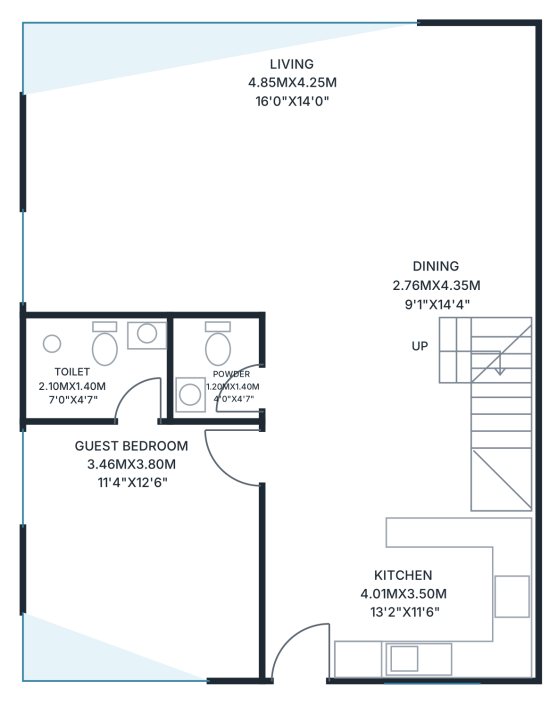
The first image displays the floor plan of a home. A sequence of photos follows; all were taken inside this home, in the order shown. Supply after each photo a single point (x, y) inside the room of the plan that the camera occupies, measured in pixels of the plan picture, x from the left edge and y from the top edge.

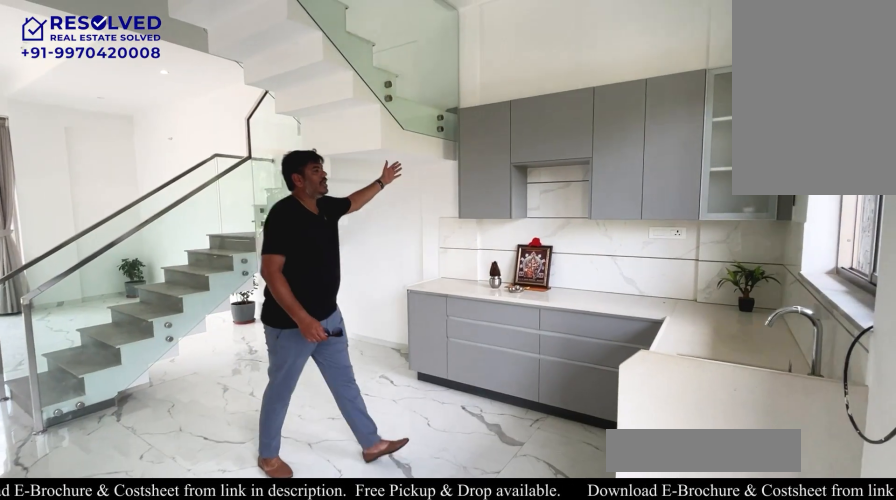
(399, 595)
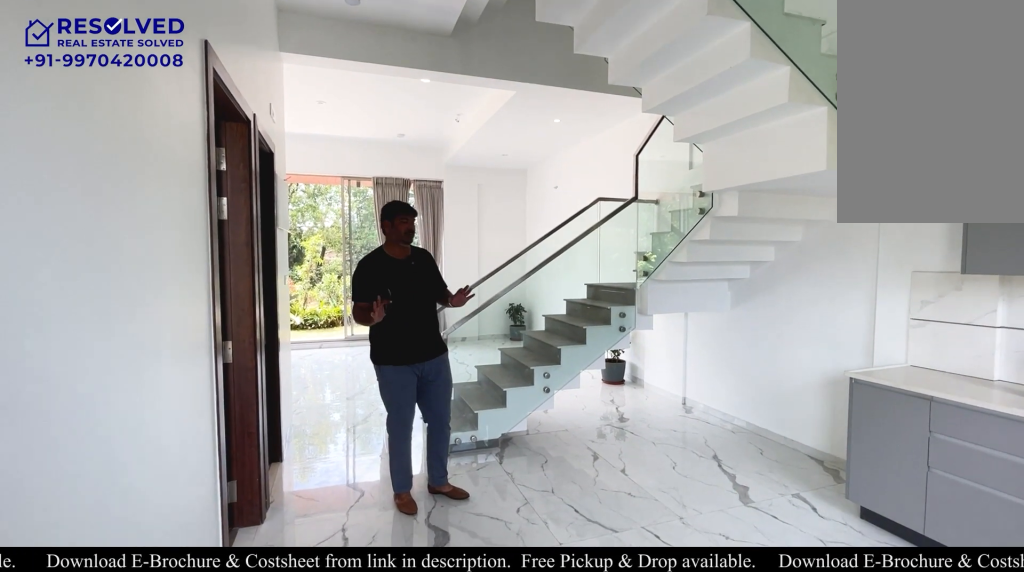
(399, 595)
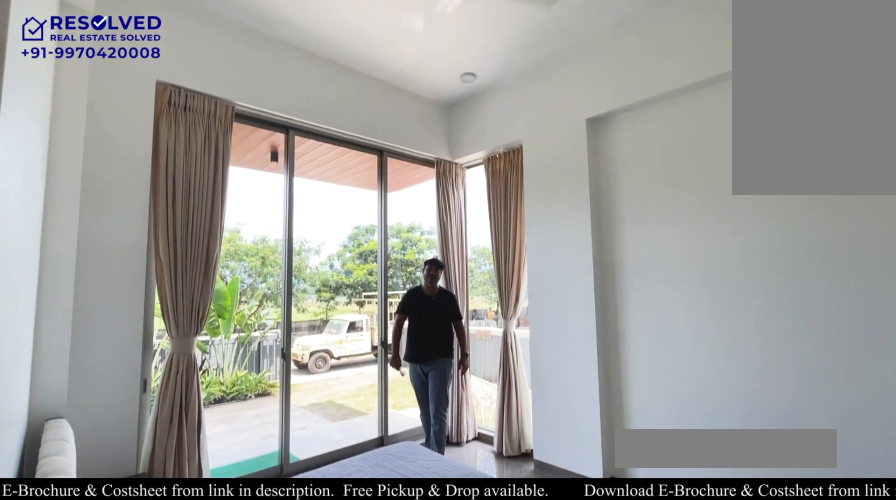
(146, 550)
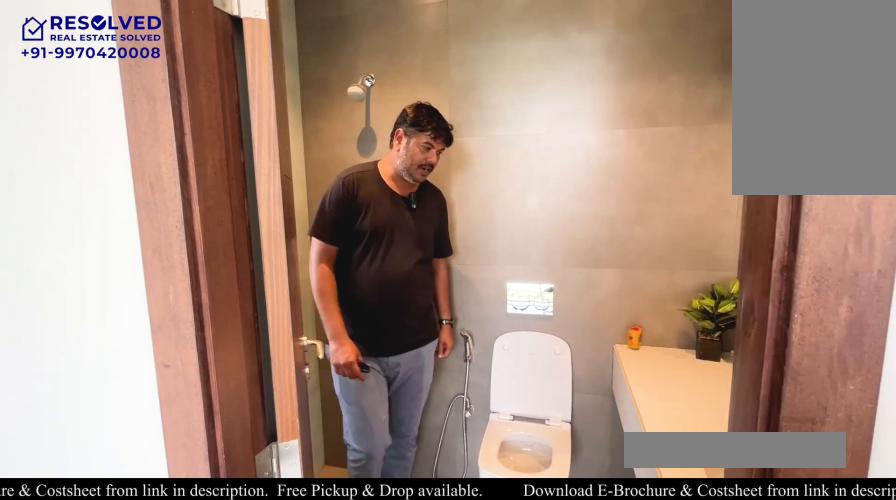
(96, 366)
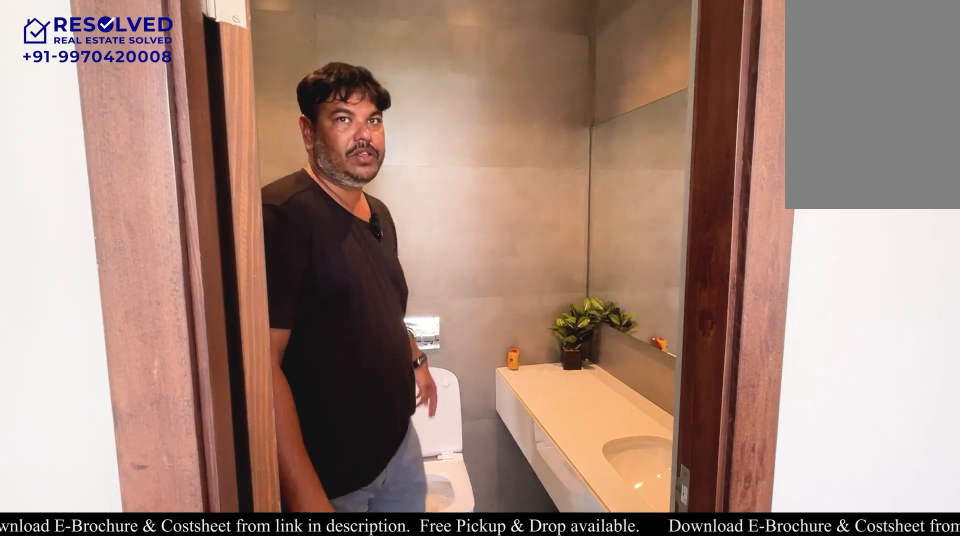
(96, 366)
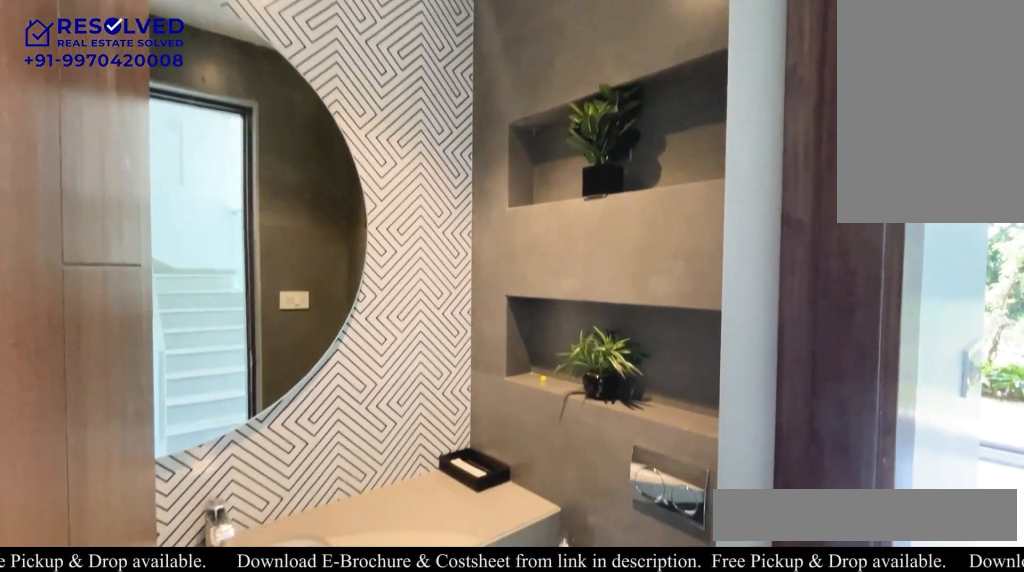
(216, 364)
